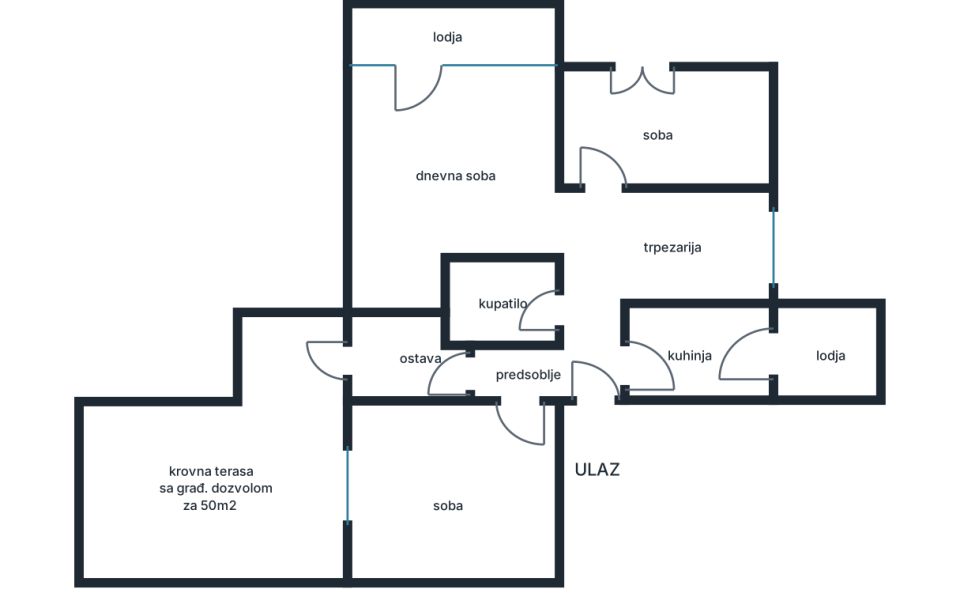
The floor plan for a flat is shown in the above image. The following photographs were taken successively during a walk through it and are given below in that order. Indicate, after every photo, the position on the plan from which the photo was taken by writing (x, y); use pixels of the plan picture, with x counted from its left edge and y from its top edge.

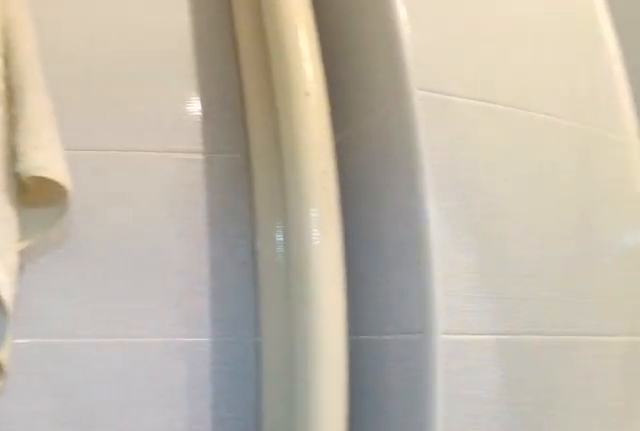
(458, 291)
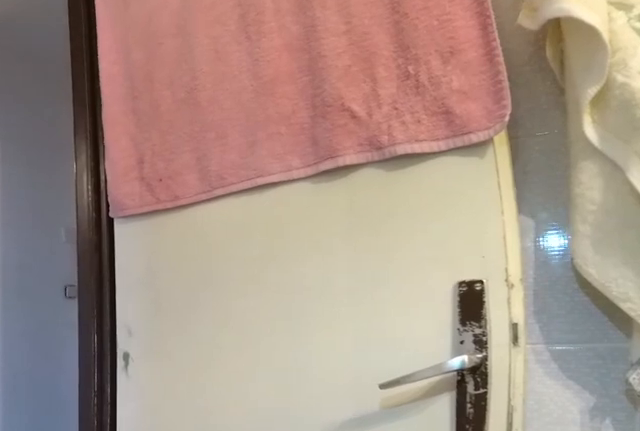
(475, 304)
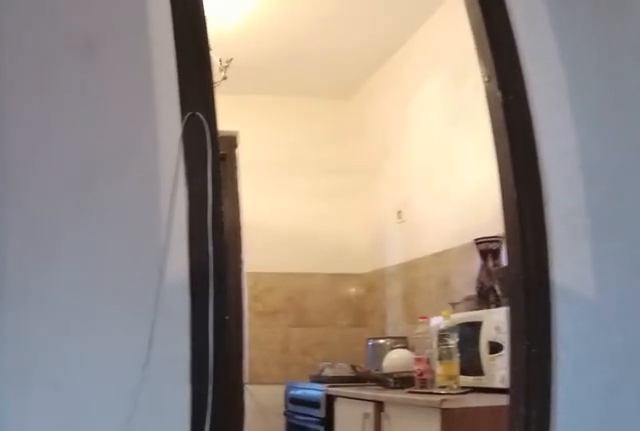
(568, 320)
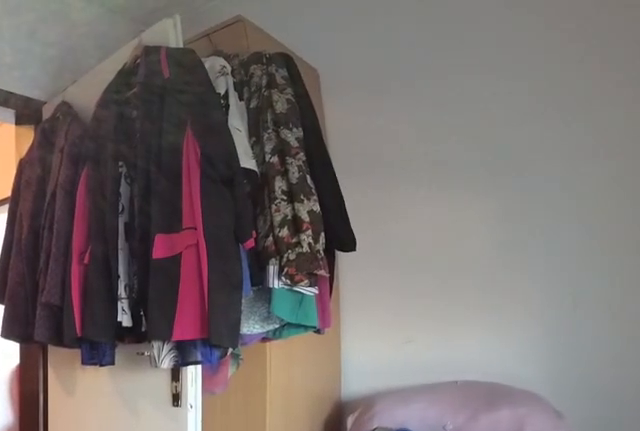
(657, 111)
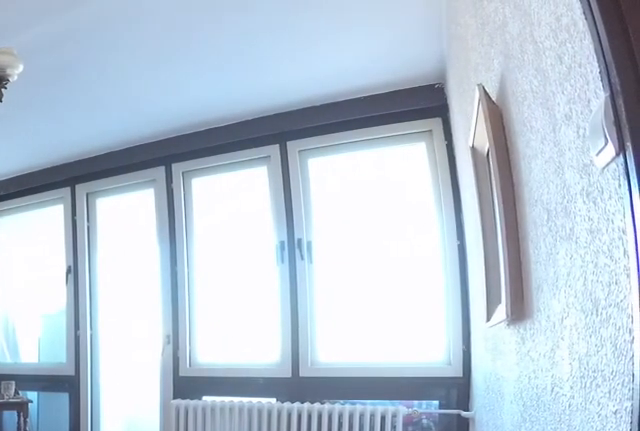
(553, 233)
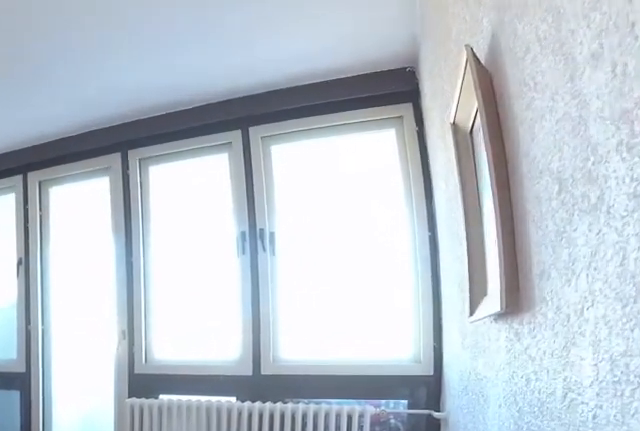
(545, 228)
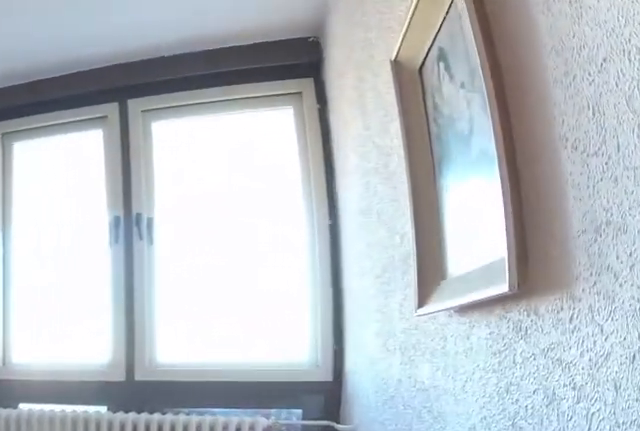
(537, 219)
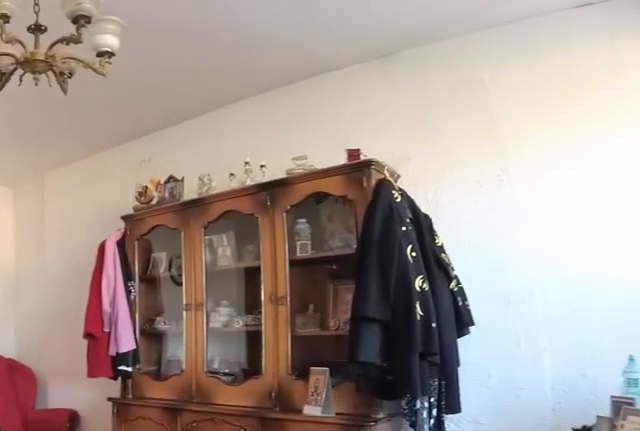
(524, 79)
